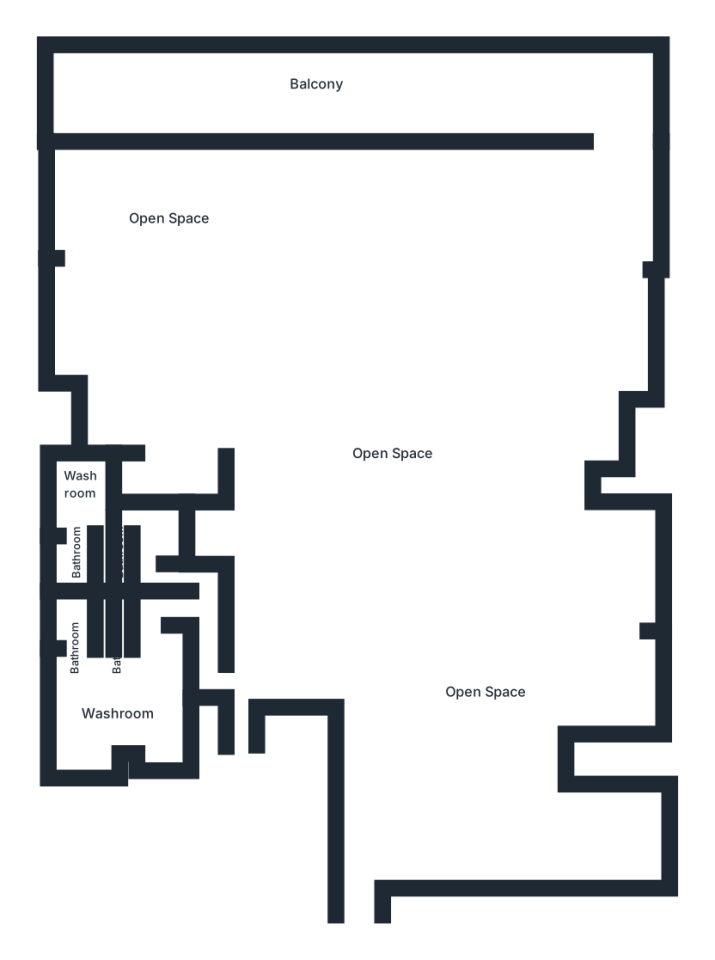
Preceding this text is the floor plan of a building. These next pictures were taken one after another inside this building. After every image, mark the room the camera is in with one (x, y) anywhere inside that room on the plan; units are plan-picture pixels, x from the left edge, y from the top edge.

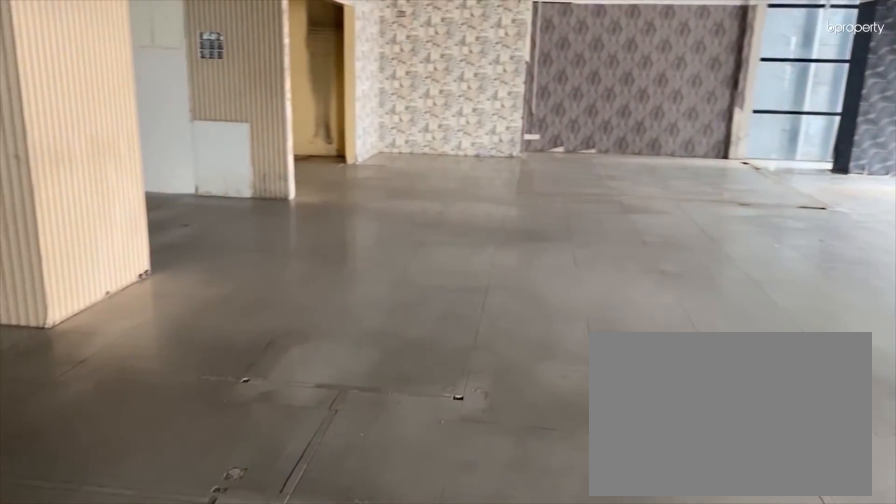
(354, 381)
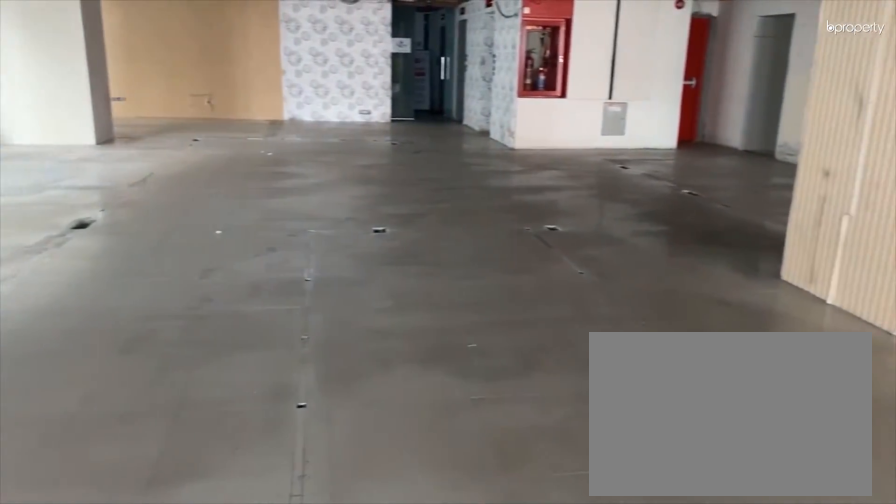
(354, 381)
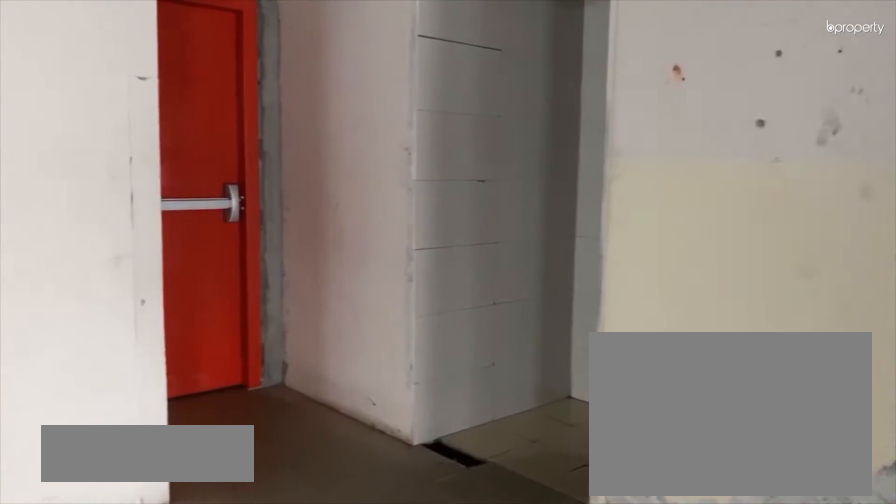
(296, 641)
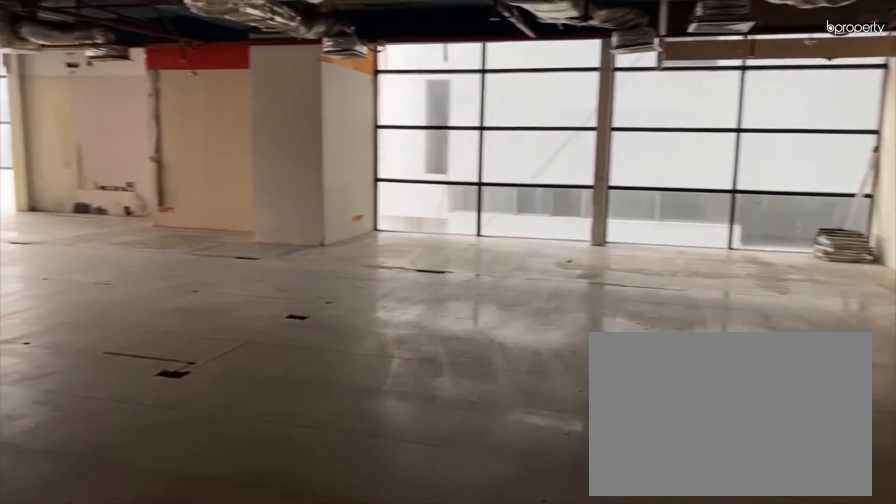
(296, 641)
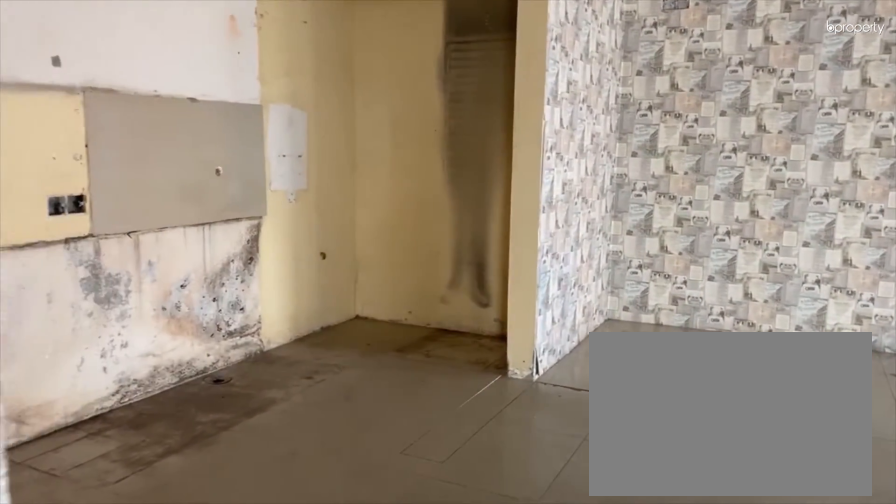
(189, 403)
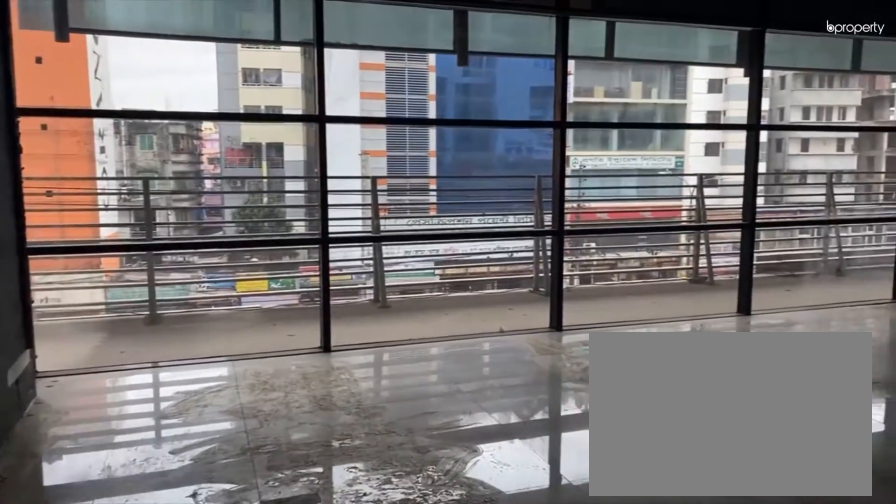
(243, 242)
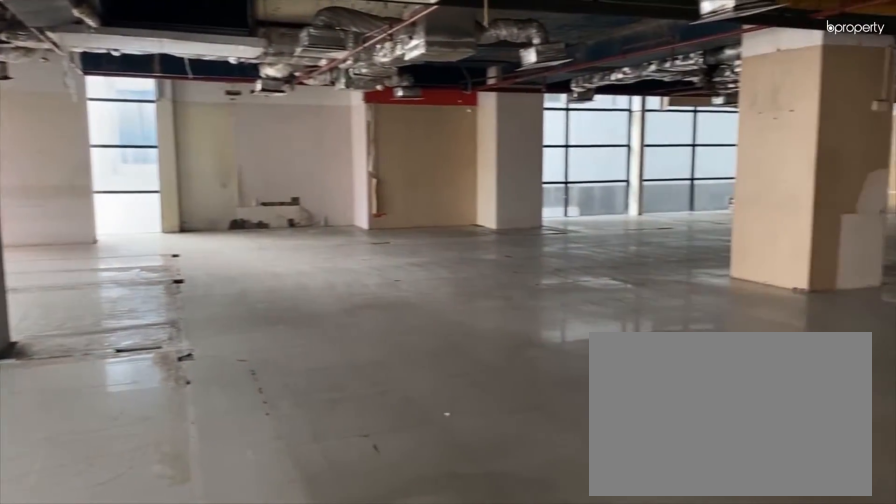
(515, 233)
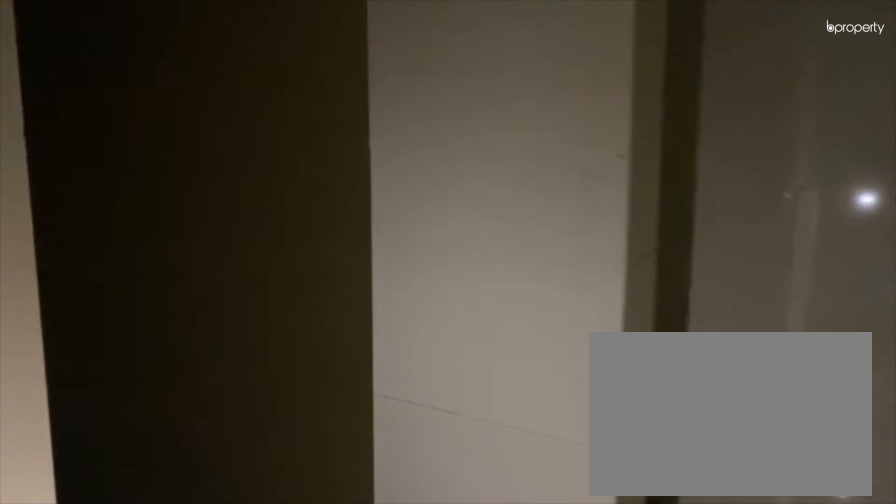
(204, 641)
